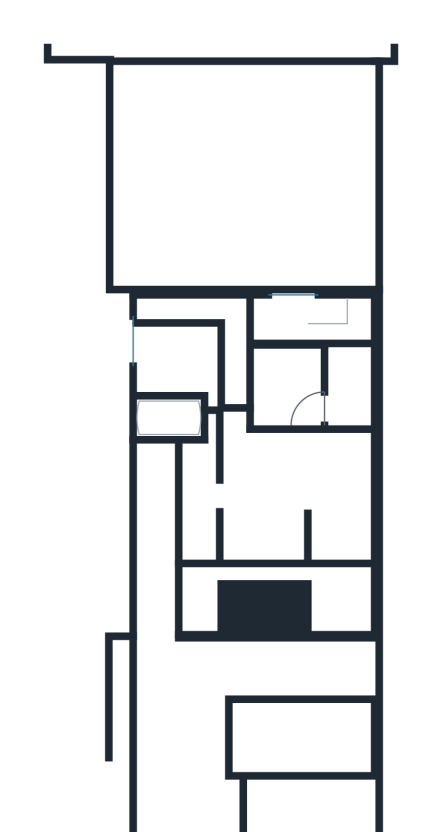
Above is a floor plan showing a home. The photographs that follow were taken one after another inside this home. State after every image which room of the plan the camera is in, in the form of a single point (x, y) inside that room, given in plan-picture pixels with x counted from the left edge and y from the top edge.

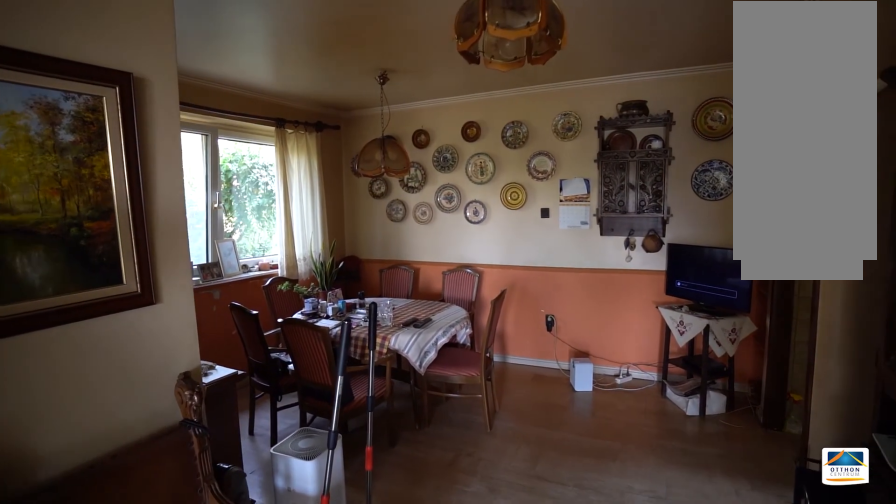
(168, 340)
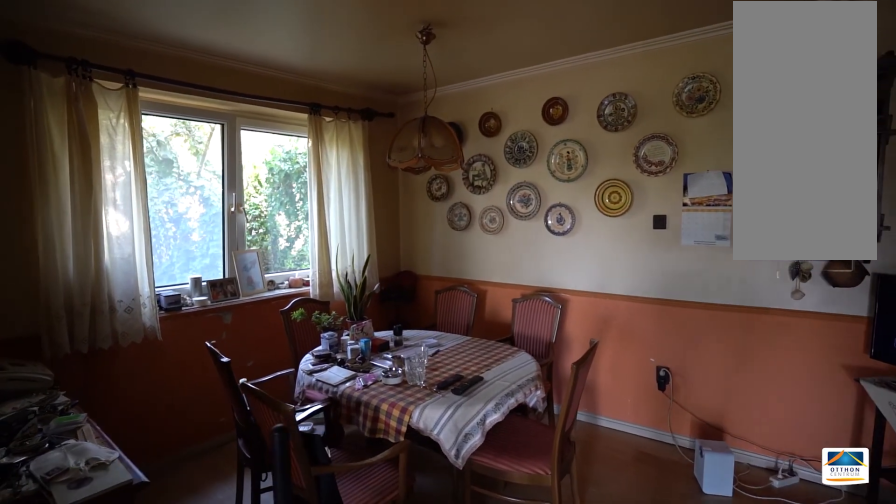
(168, 340)
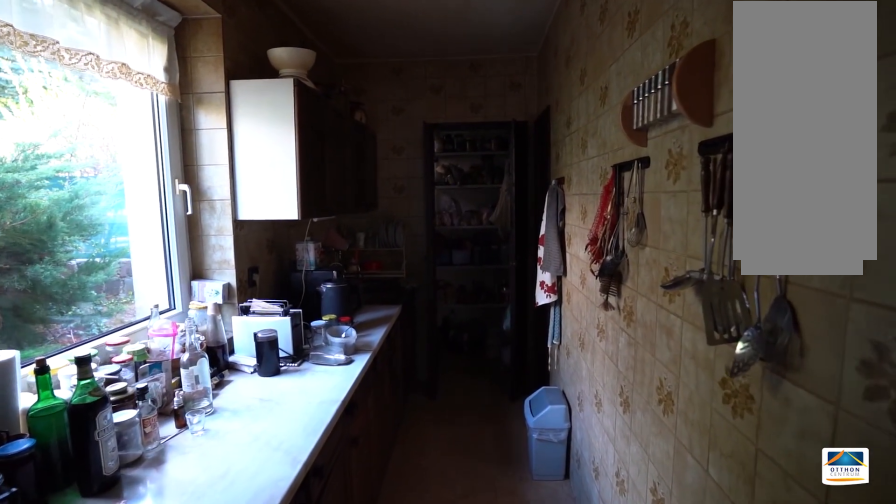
(354, 322)
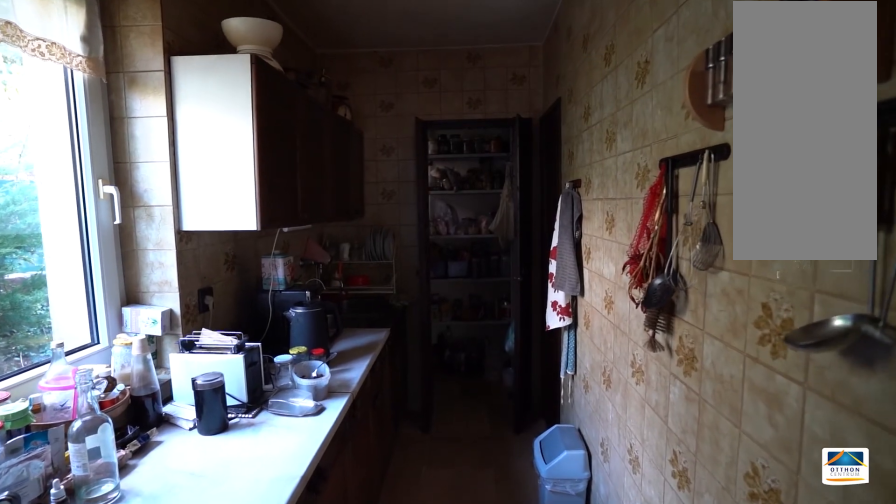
(353, 322)
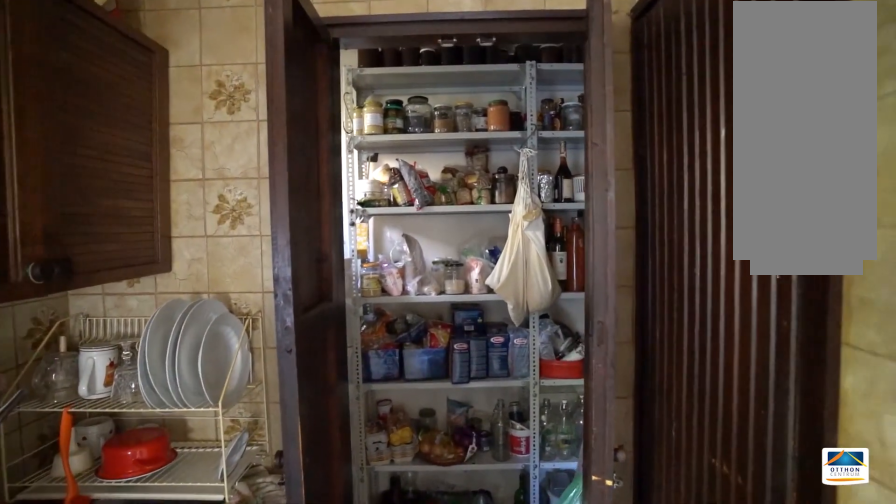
(297, 318)
